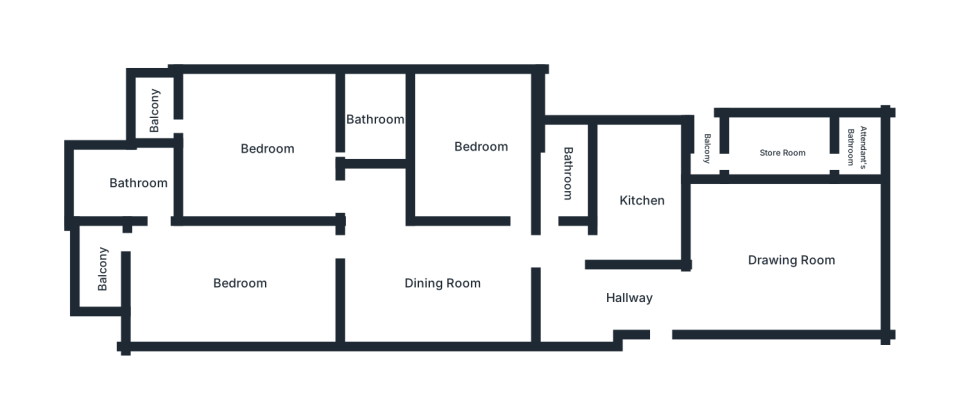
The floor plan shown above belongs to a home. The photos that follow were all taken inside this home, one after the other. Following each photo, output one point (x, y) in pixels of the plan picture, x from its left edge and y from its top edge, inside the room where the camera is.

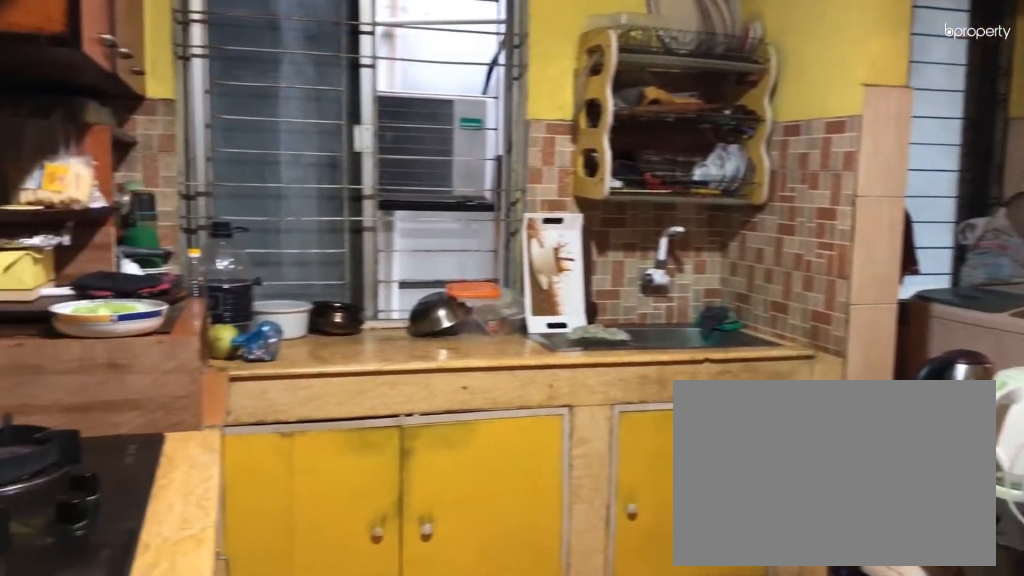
(643, 197)
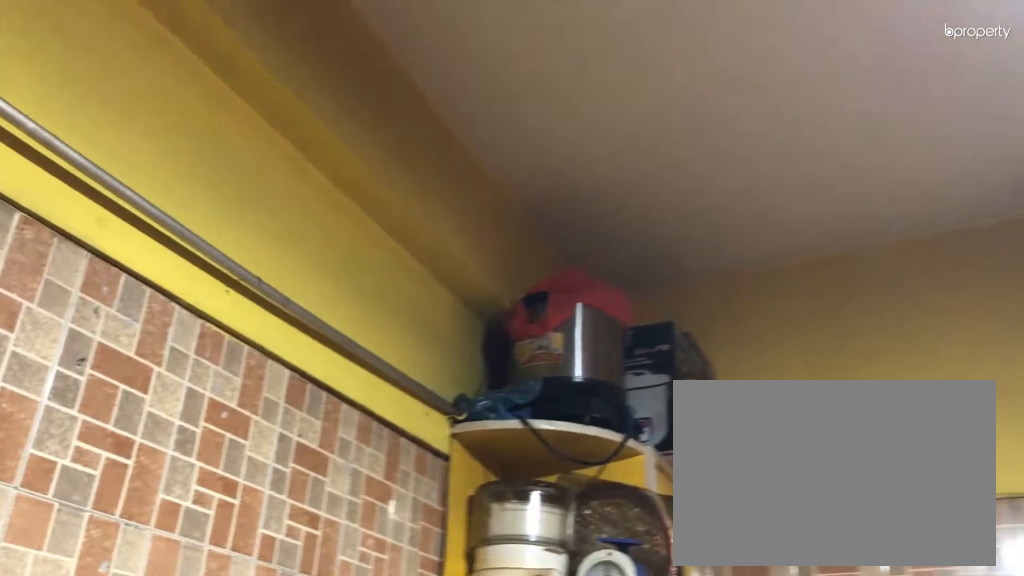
(643, 197)
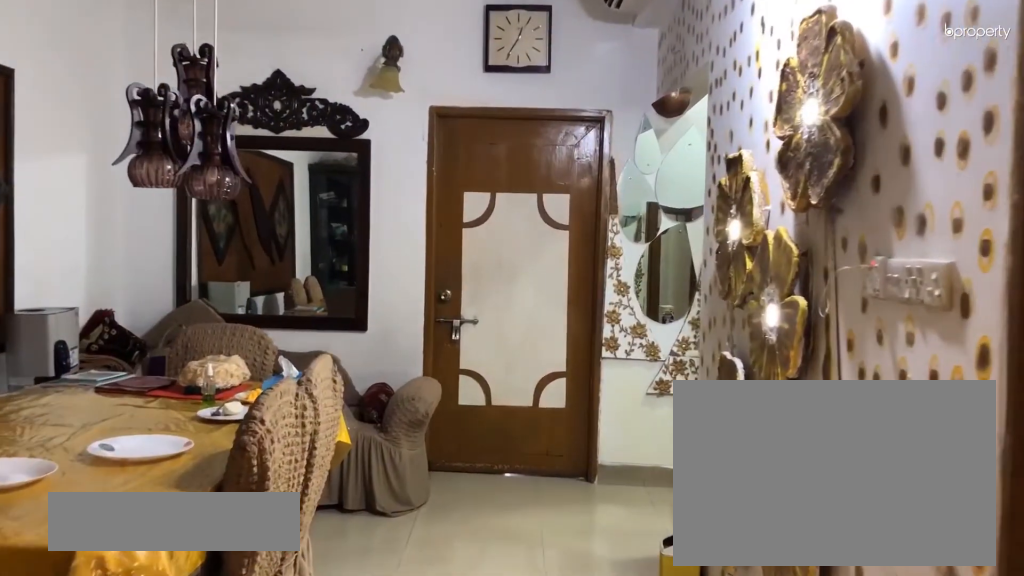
(441, 277)
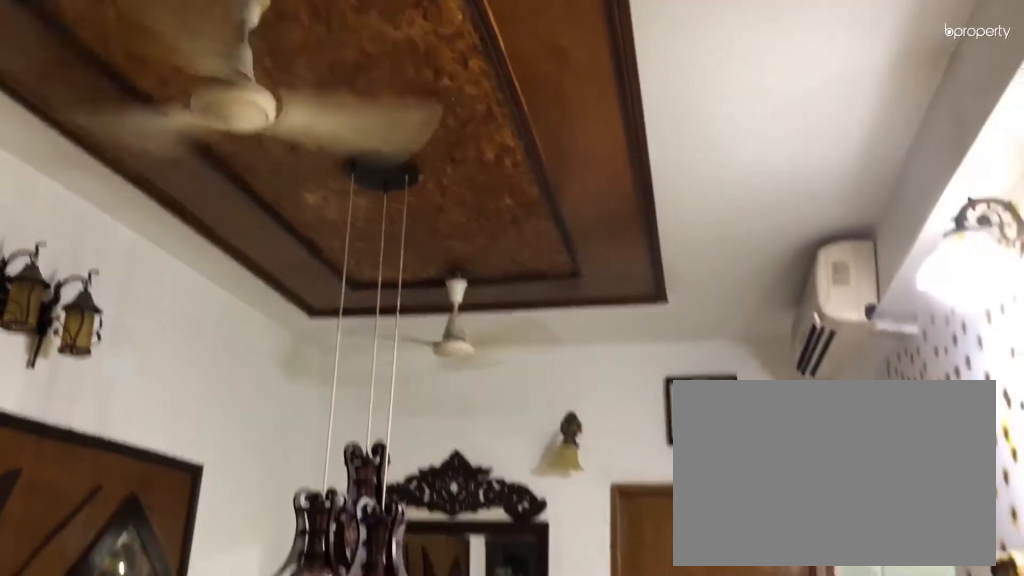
(441, 278)
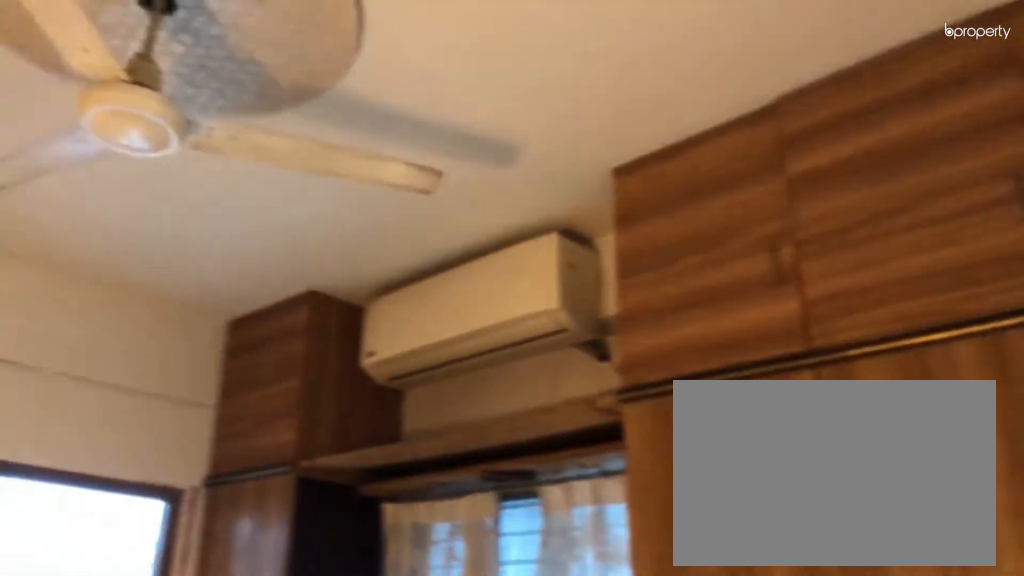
(262, 140)
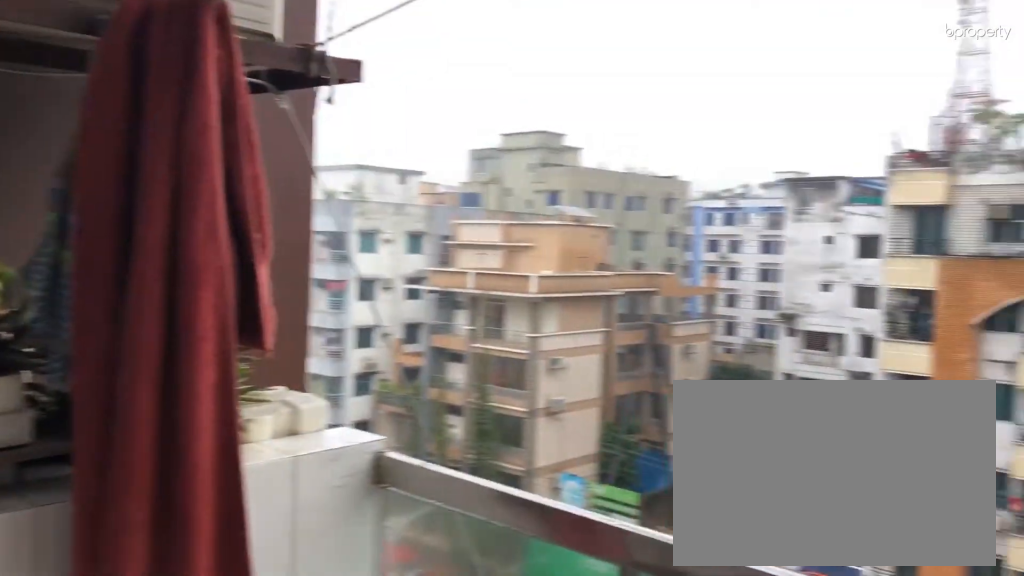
(104, 273)
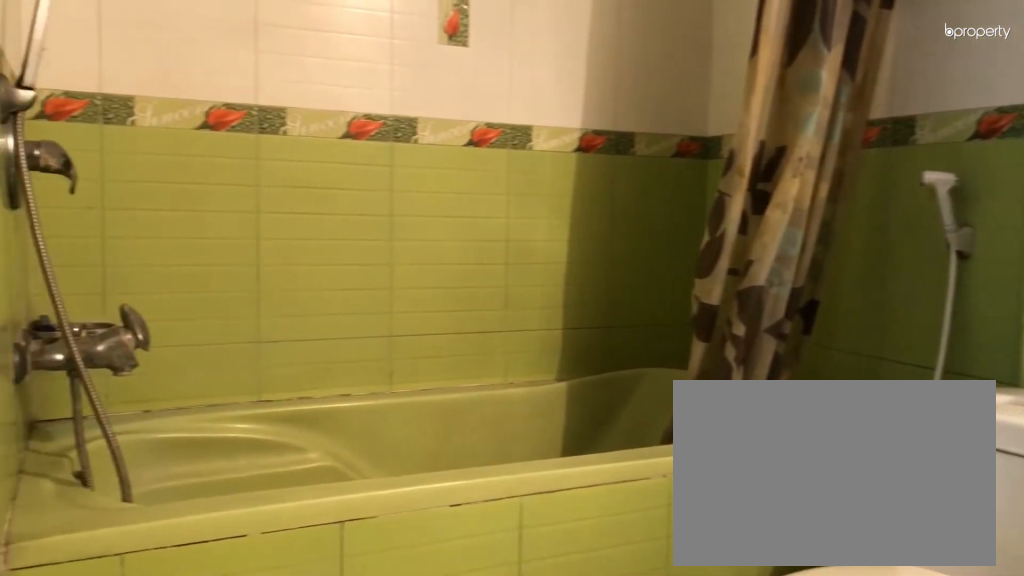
(137, 179)
